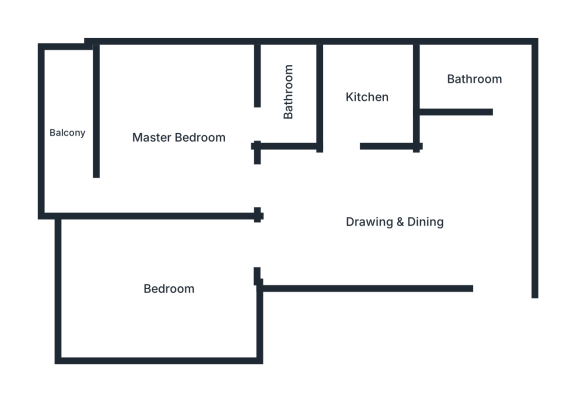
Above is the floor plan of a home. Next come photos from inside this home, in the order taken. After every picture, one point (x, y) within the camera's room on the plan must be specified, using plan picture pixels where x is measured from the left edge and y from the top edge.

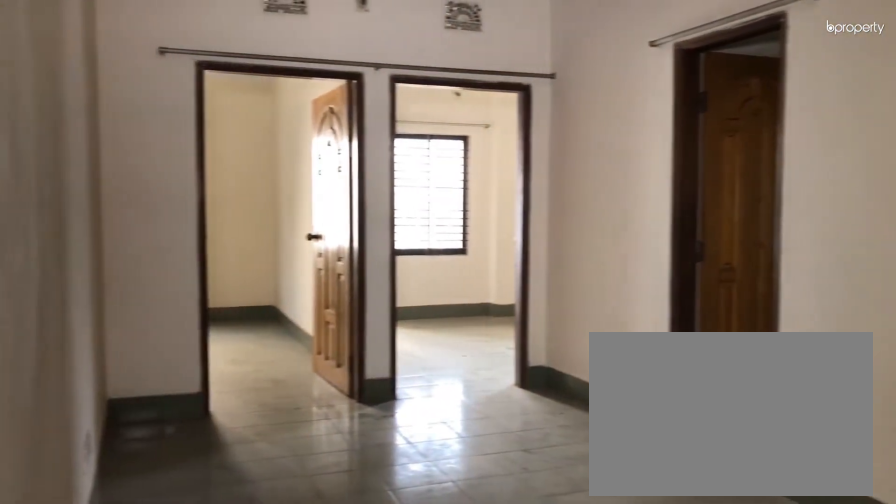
(395, 226)
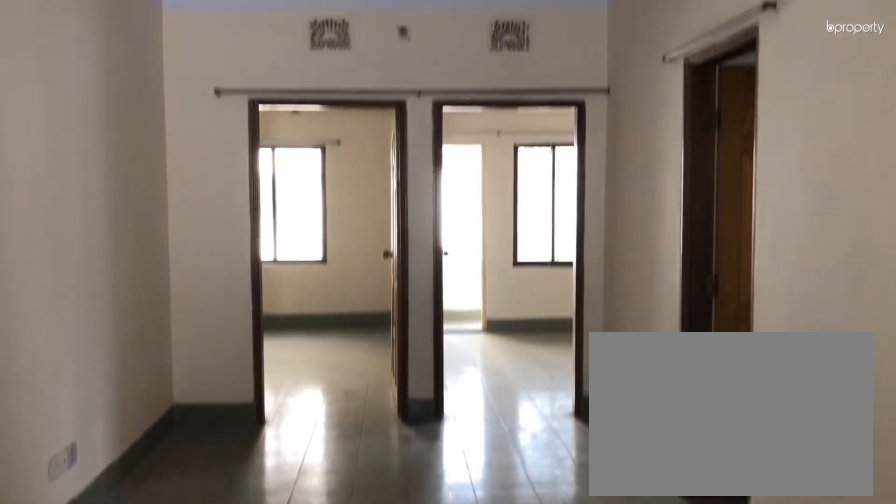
(395, 226)
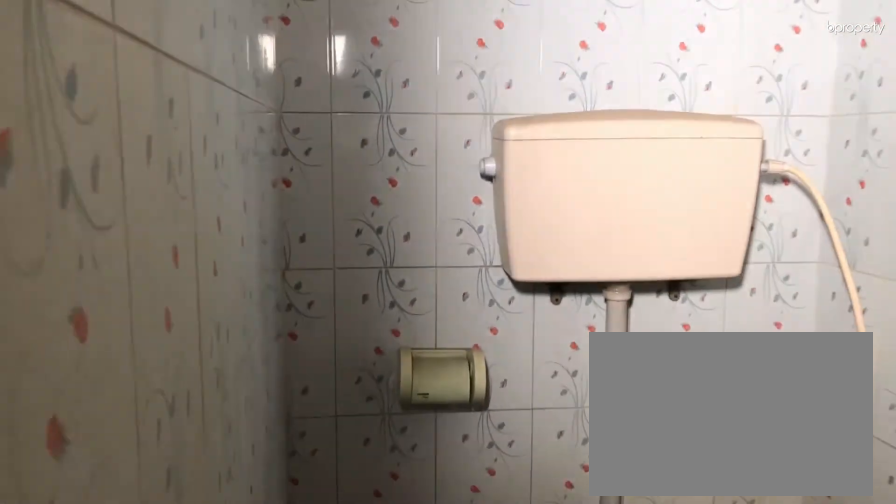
(473, 79)
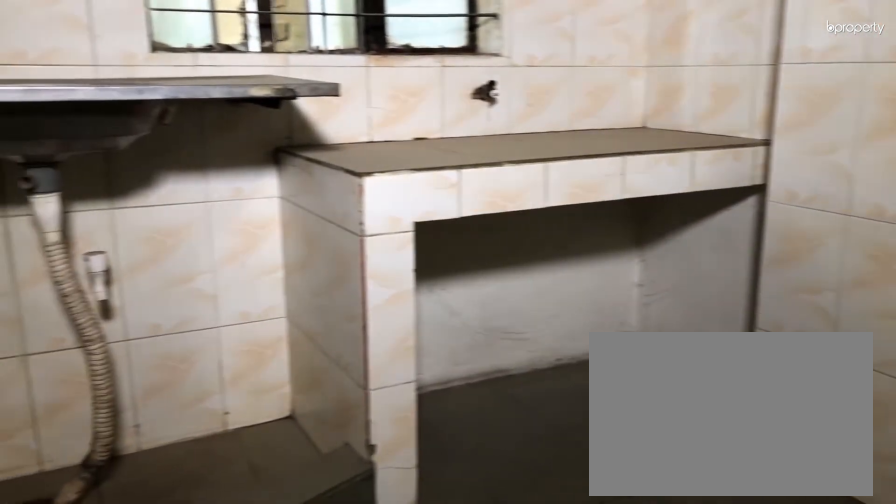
(367, 92)
